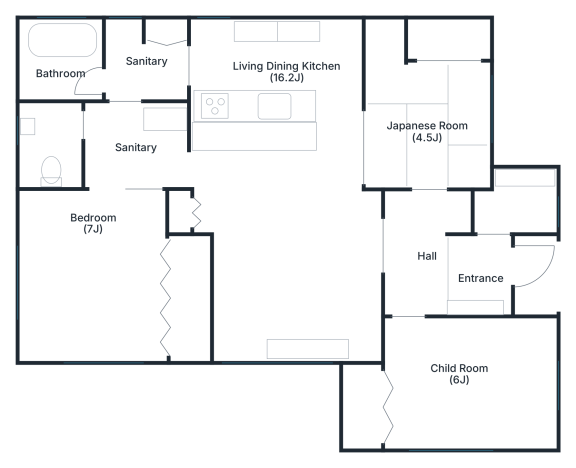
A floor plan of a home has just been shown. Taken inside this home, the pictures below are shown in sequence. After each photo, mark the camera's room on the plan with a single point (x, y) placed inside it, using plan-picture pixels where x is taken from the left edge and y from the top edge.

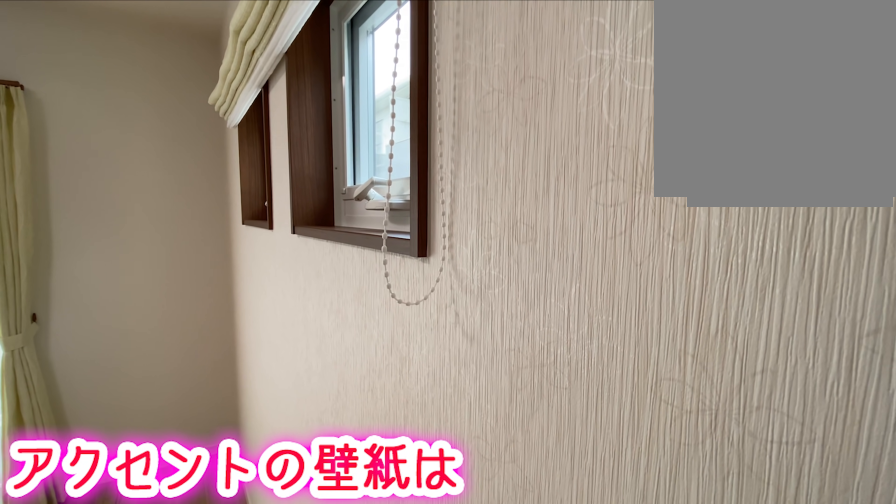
(94, 288)
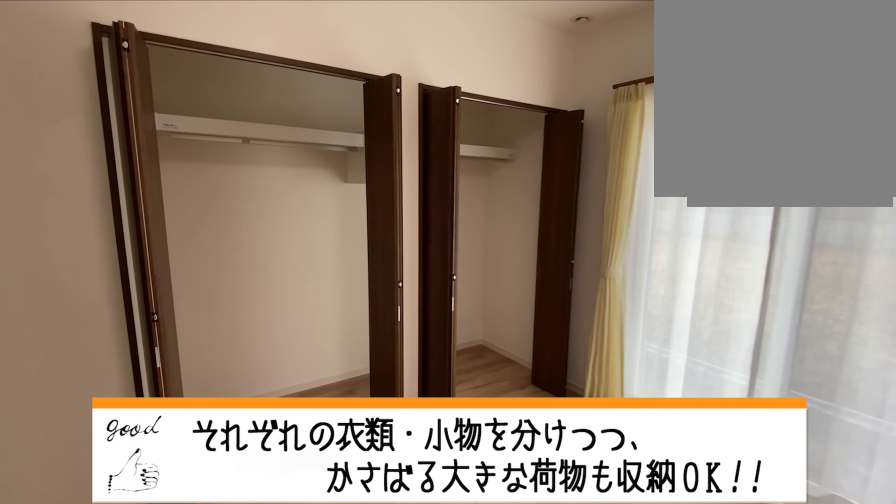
(93, 288)
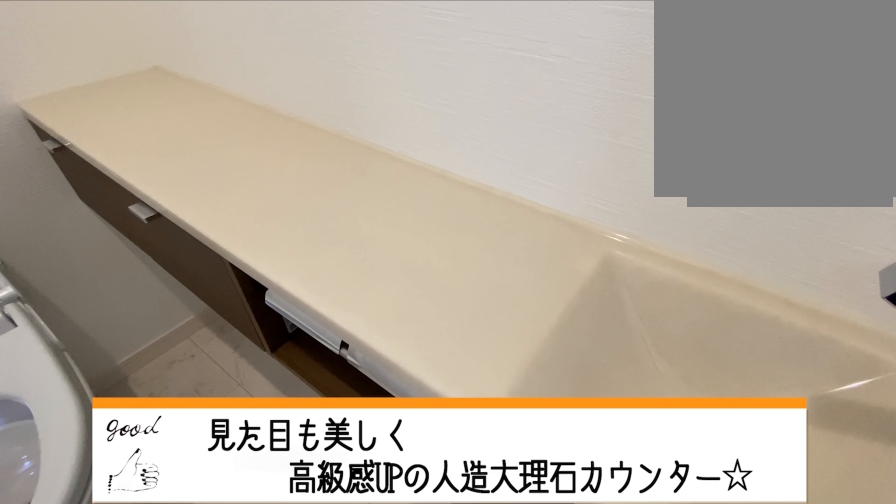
(54, 146)
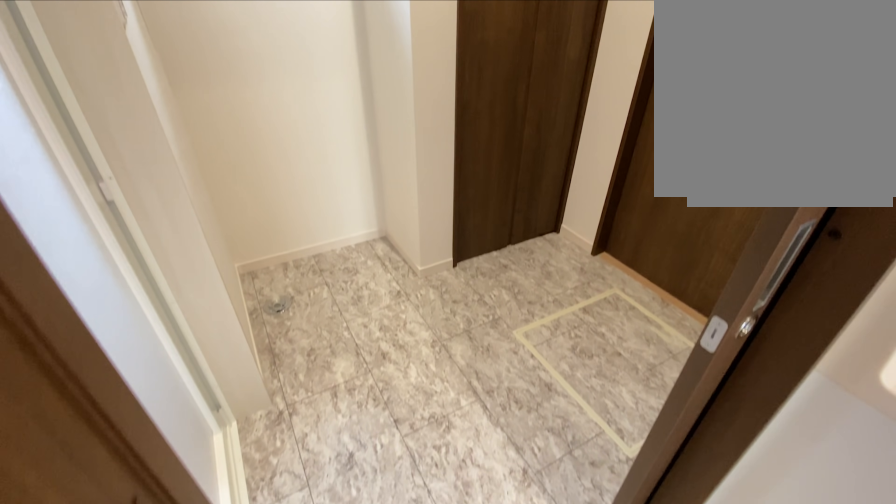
(143, 70)
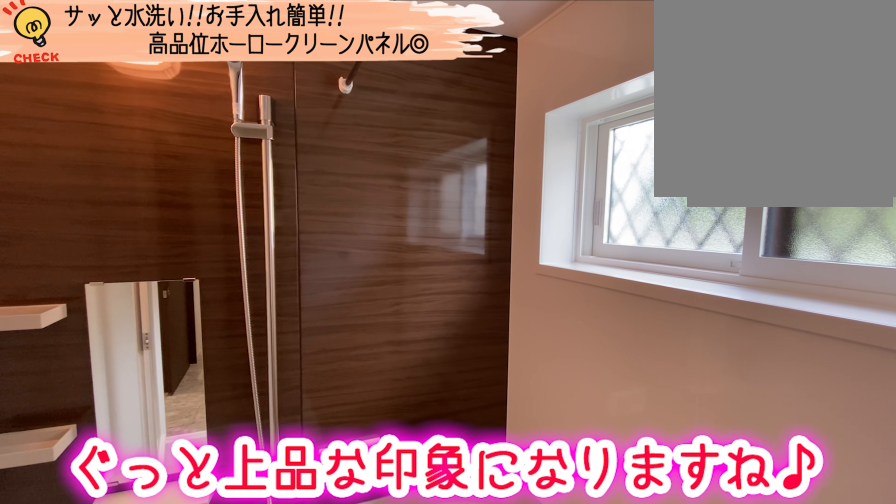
(62, 67)
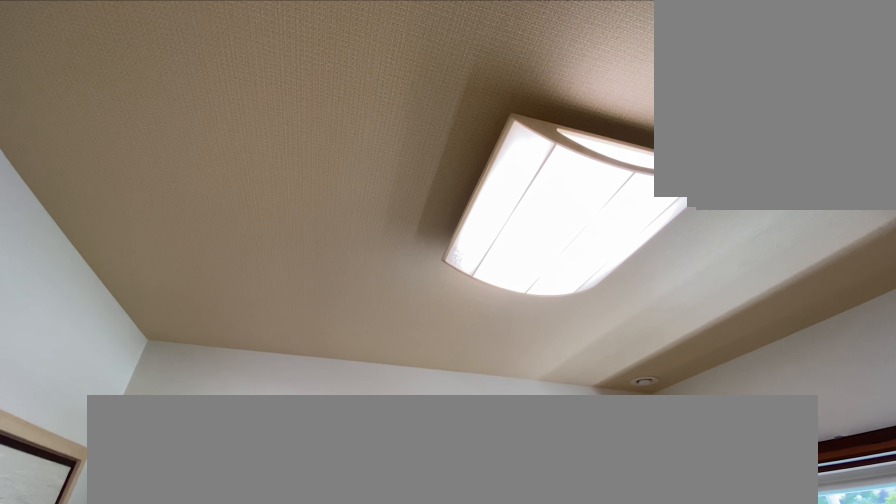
(426, 95)
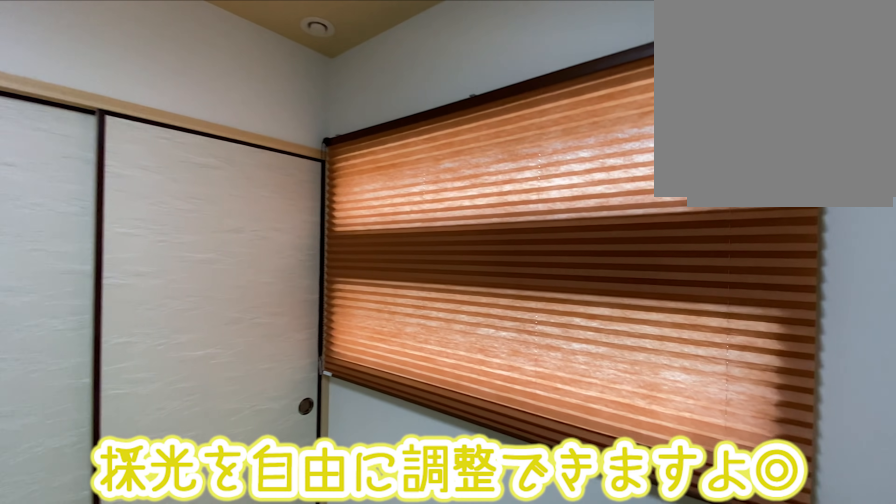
(426, 95)
